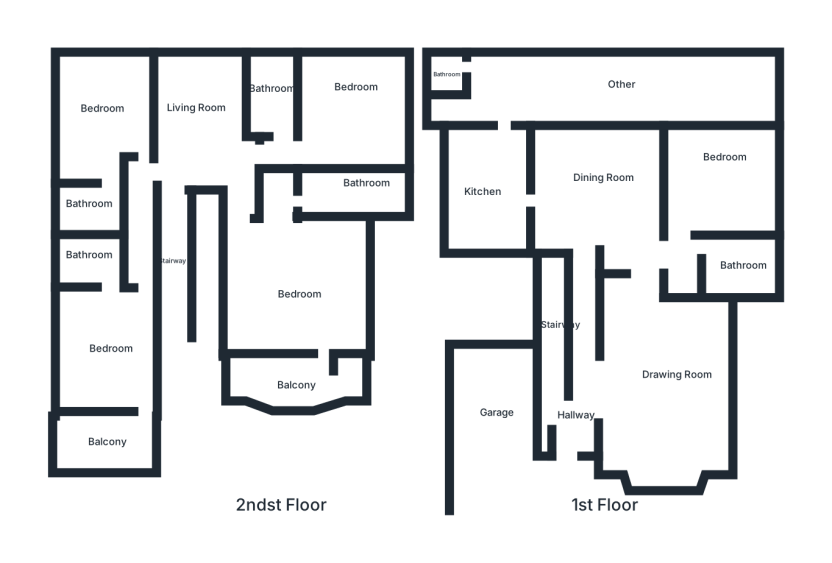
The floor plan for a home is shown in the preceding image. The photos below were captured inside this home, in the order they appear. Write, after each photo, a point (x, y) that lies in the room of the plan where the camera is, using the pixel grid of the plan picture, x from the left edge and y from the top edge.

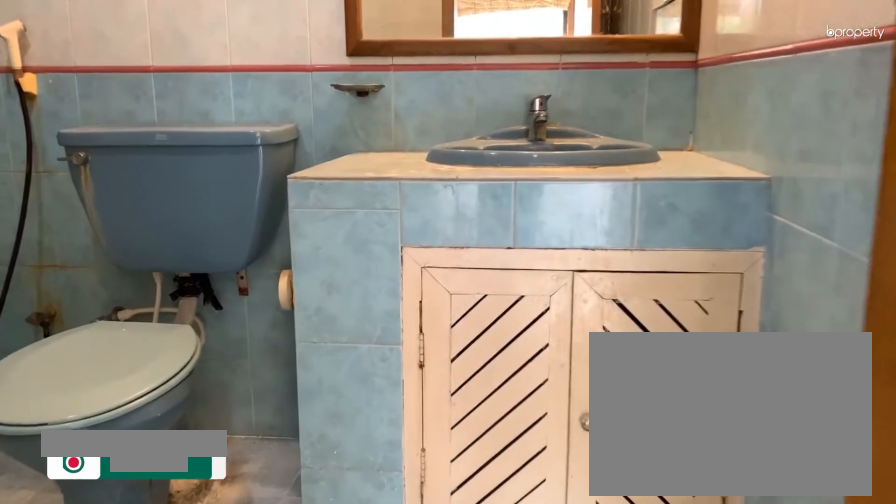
(95, 272)
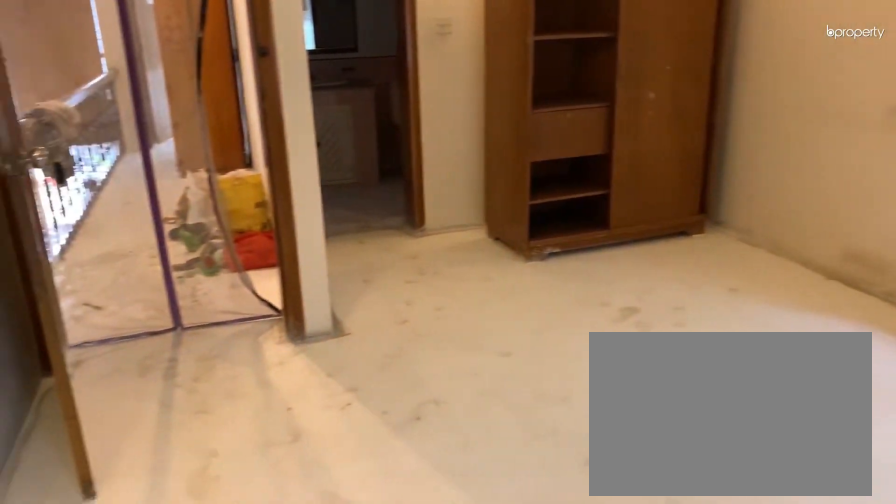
(101, 109)
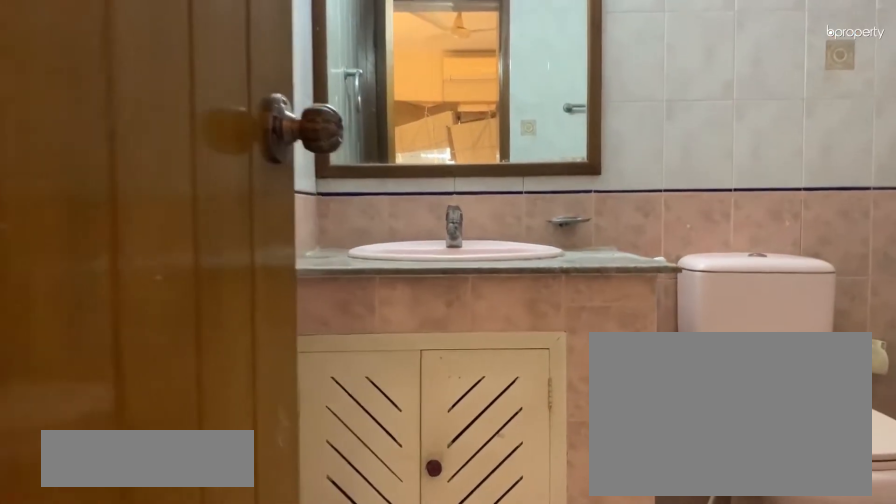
(83, 215)
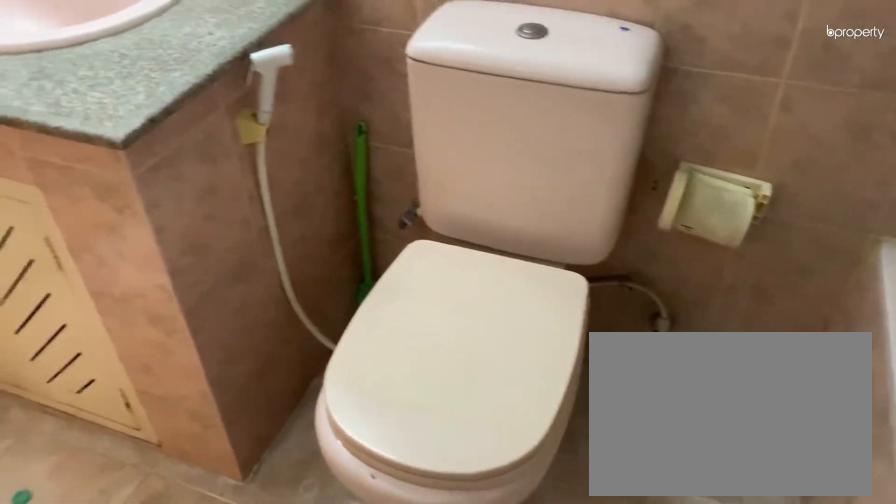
(83, 215)
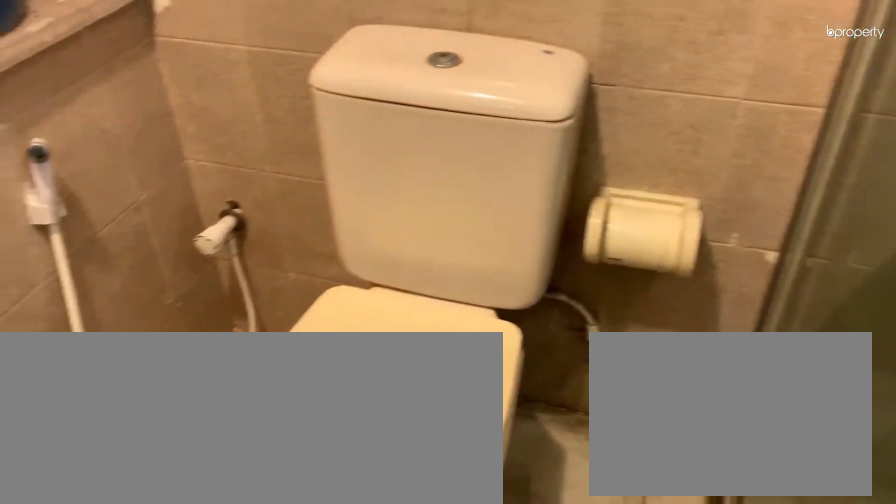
(274, 92)
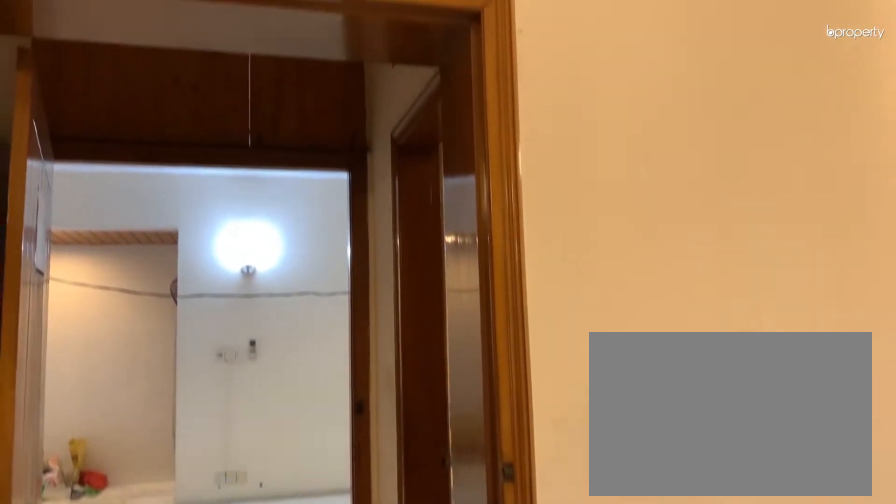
(355, 99)
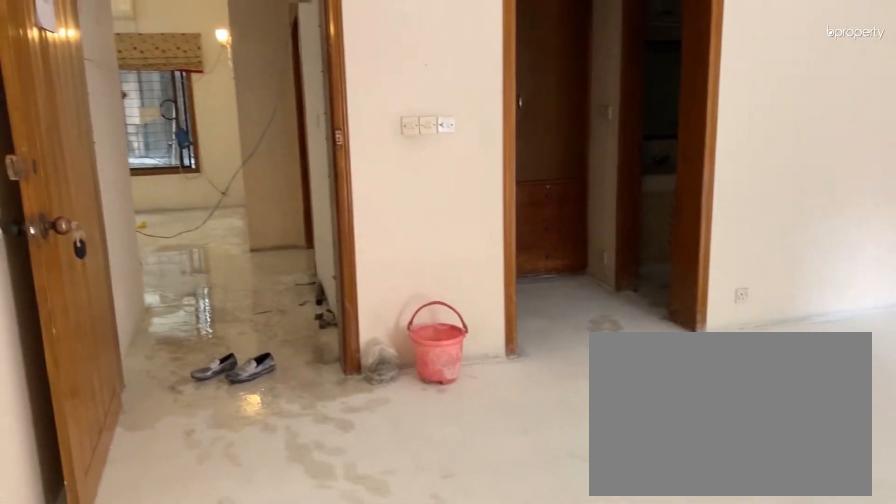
(288, 296)
